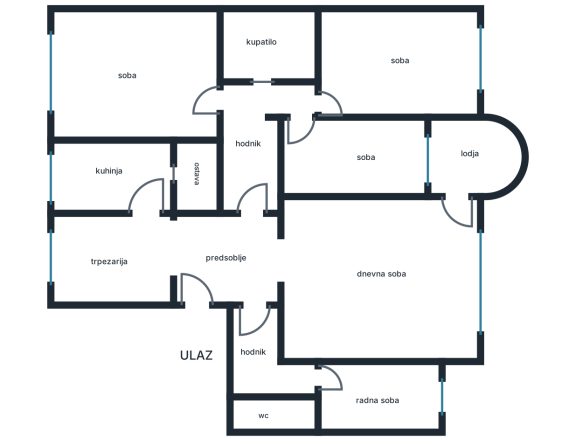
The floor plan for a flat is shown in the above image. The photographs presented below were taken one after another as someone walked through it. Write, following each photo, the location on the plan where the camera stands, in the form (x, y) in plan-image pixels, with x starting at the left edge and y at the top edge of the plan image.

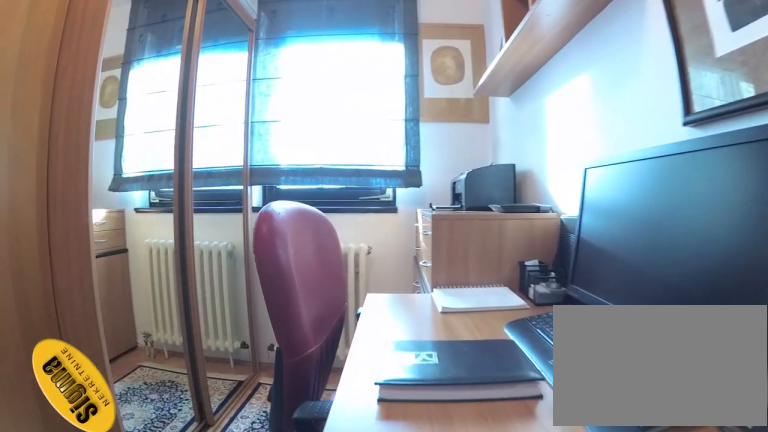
(322, 386)
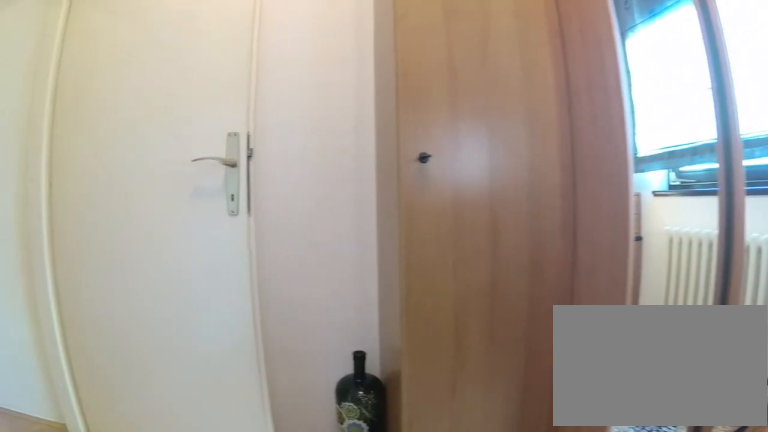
(363, 422)
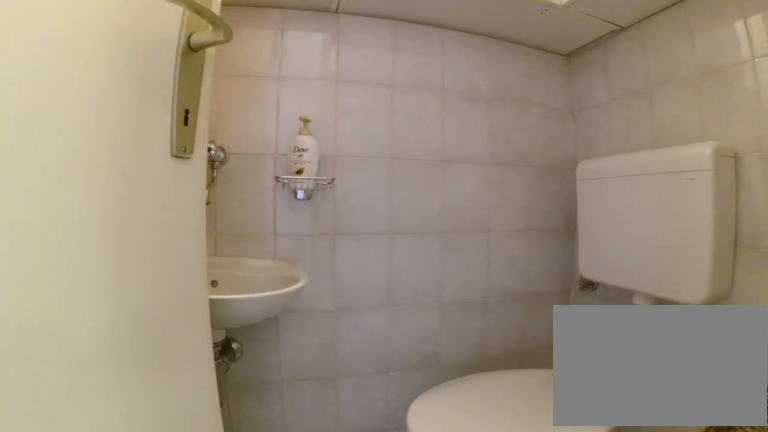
(292, 385)
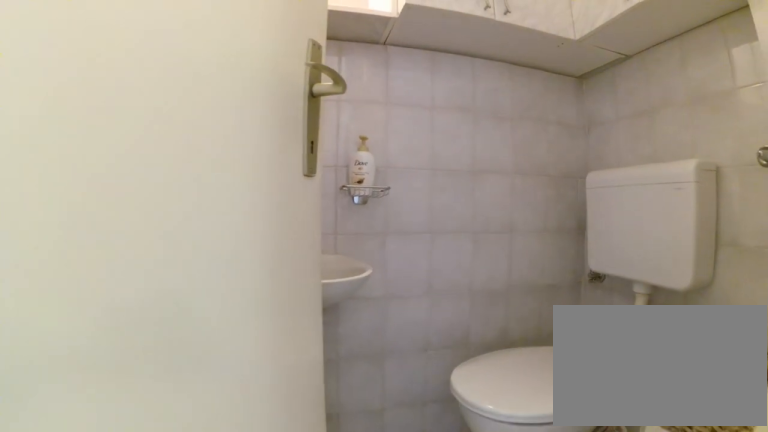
(298, 386)
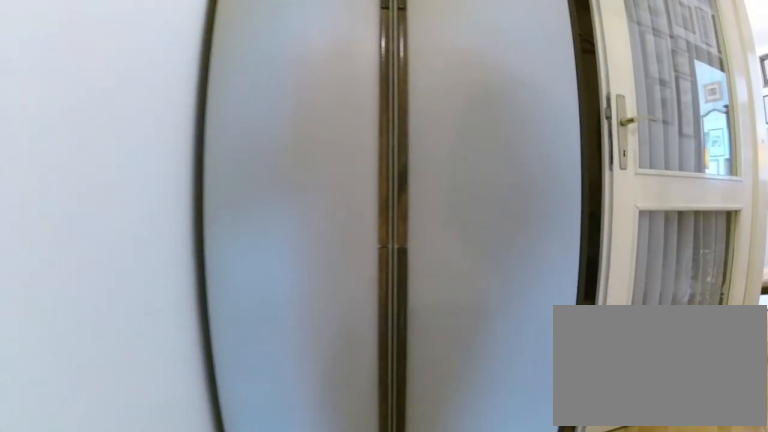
(301, 382)
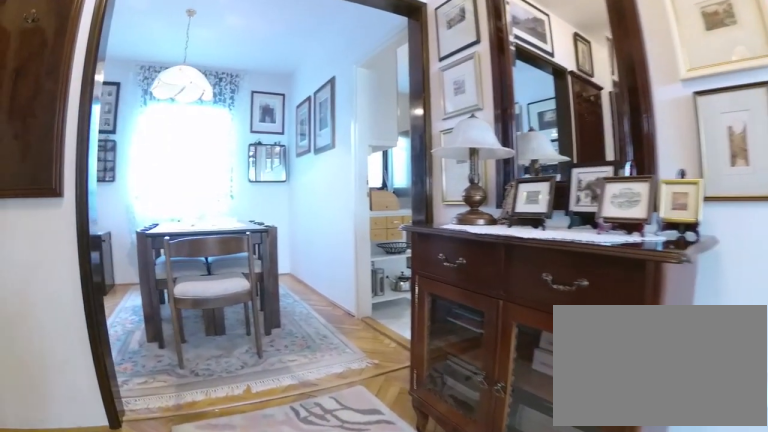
(234, 265)
